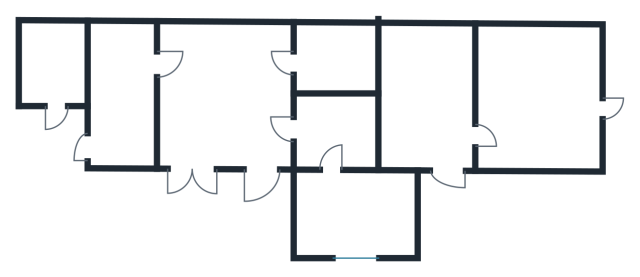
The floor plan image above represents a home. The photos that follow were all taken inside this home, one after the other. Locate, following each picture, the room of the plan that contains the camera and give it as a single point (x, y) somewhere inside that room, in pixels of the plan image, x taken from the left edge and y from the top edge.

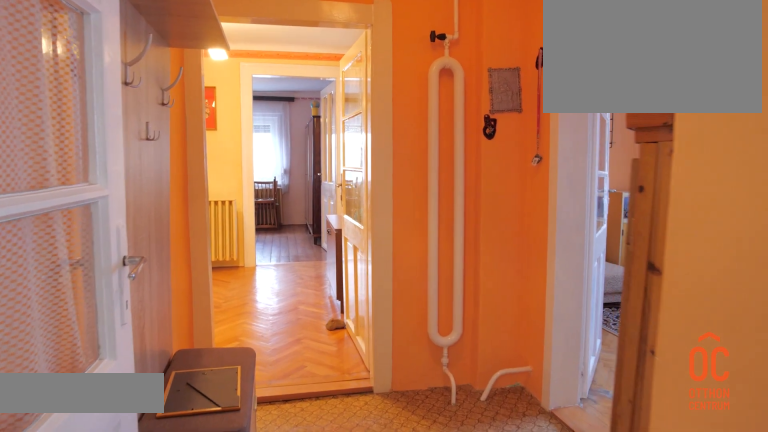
(337, 134)
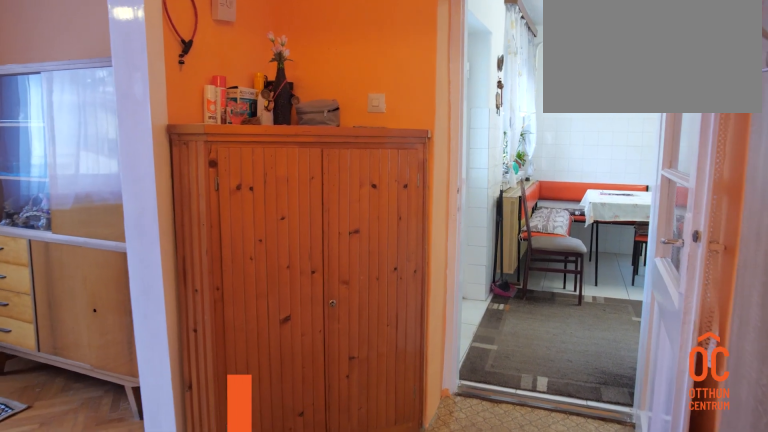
(337, 134)
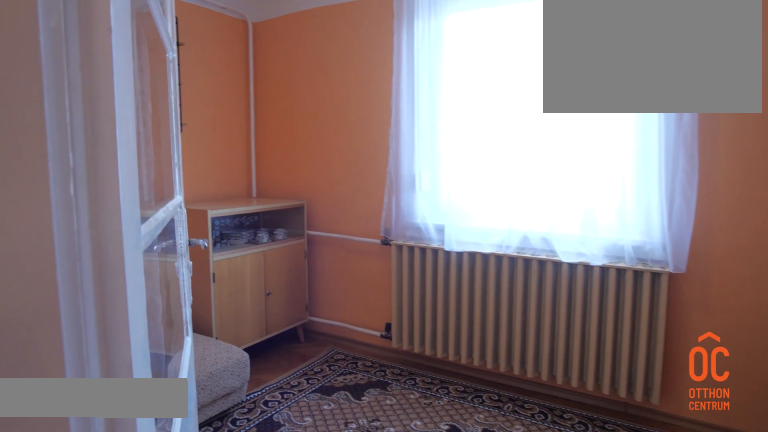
(355, 215)
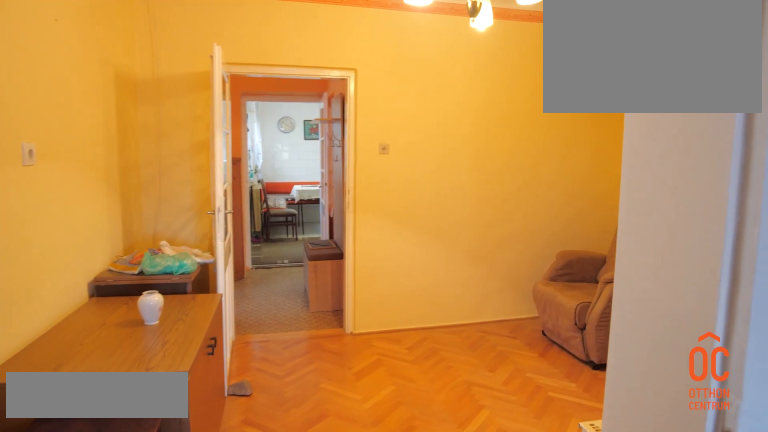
(428, 101)
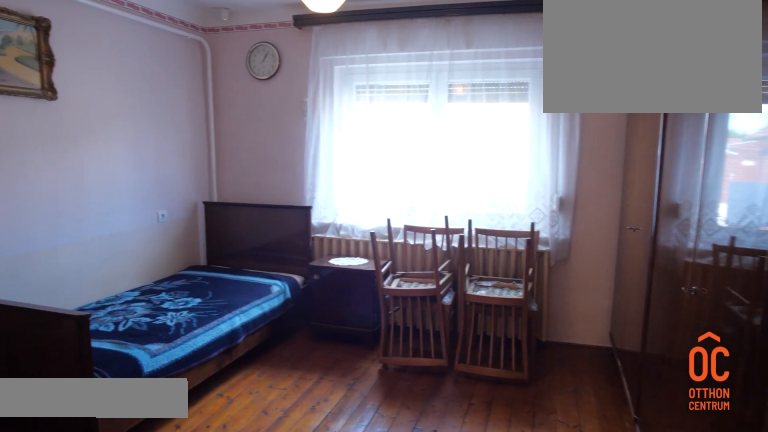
(539, 101)
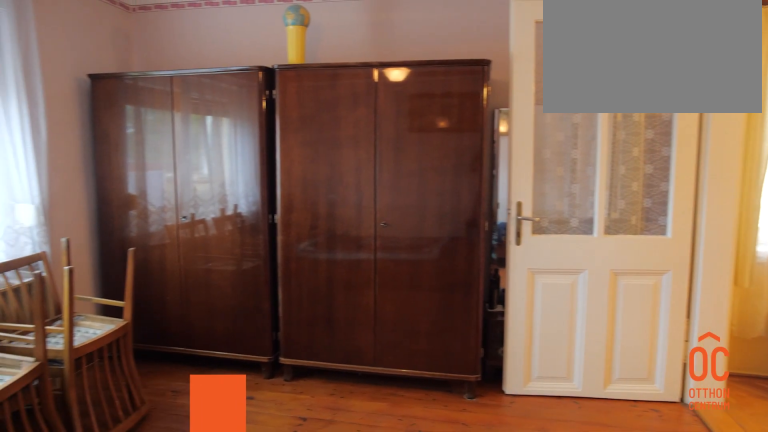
(539, 101)
